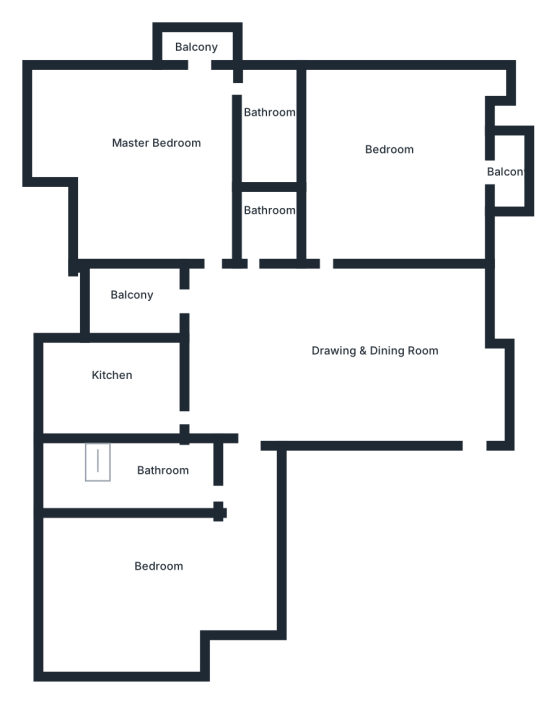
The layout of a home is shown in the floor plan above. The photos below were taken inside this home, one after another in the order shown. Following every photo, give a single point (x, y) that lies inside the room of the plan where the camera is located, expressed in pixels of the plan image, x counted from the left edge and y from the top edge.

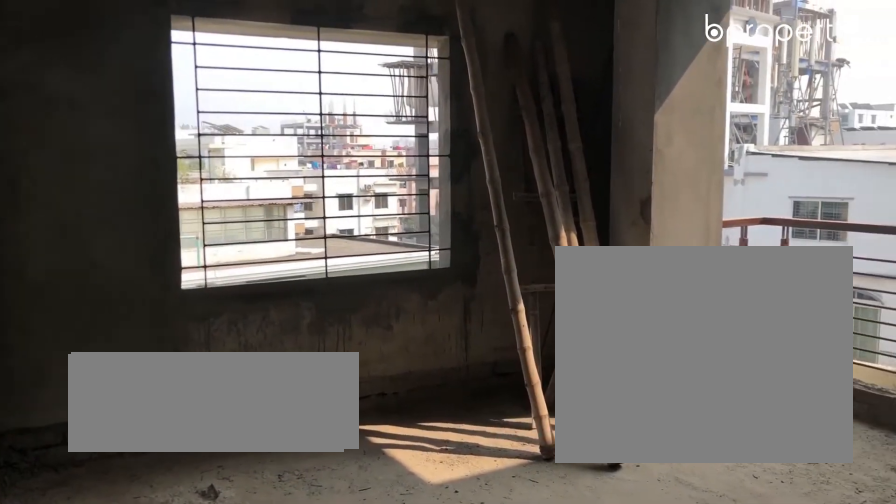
(380, 156)
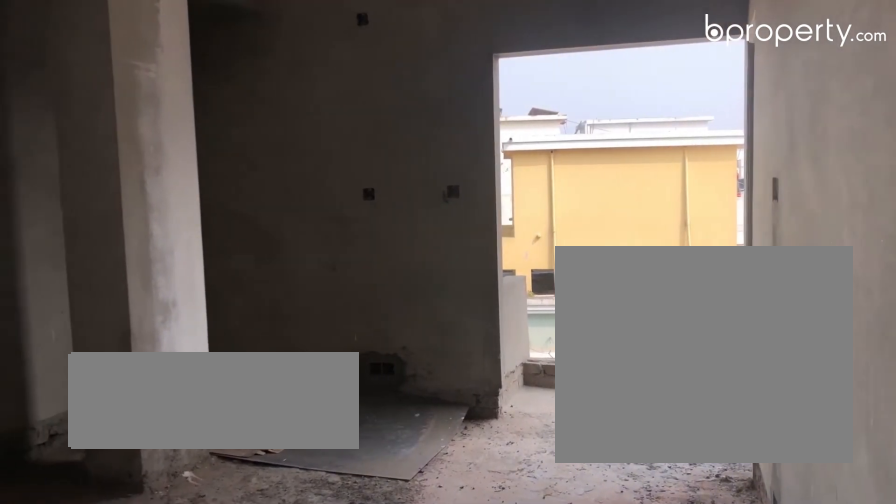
(150, 171)
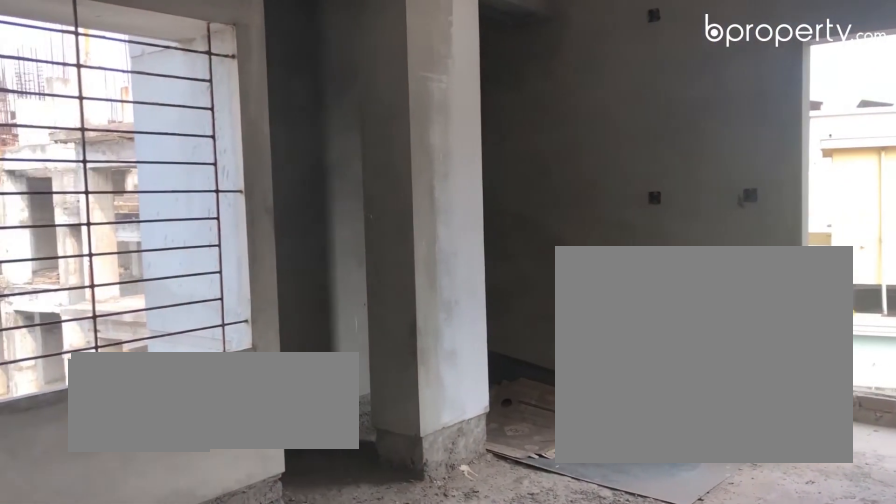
(150, 171)
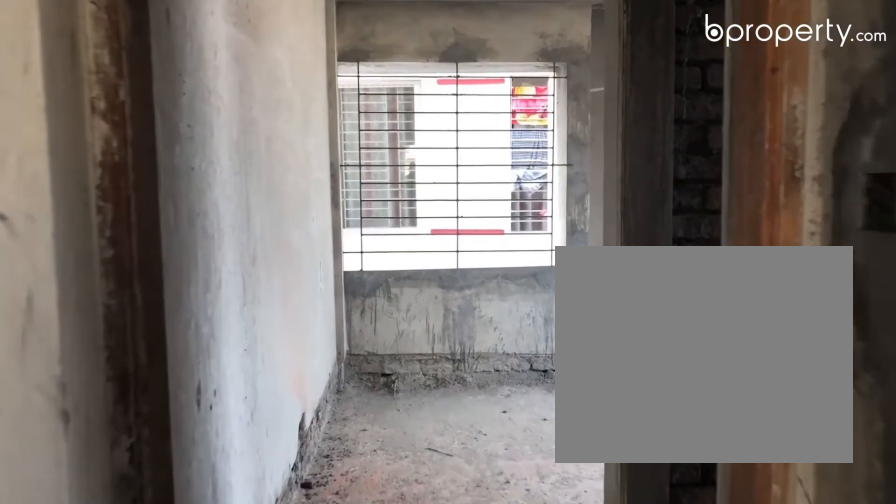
(251, 458)
